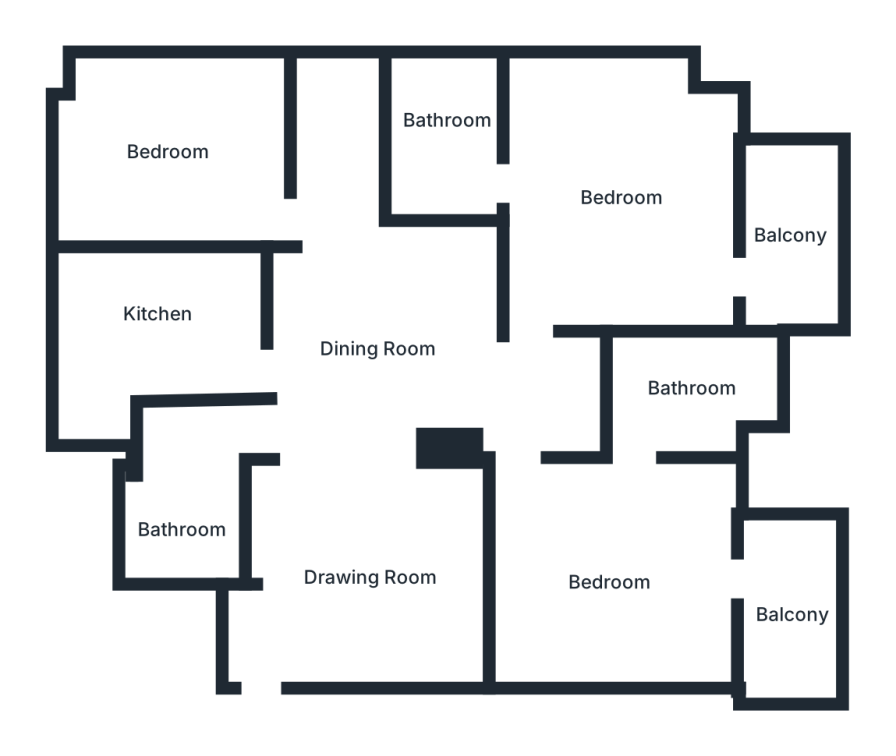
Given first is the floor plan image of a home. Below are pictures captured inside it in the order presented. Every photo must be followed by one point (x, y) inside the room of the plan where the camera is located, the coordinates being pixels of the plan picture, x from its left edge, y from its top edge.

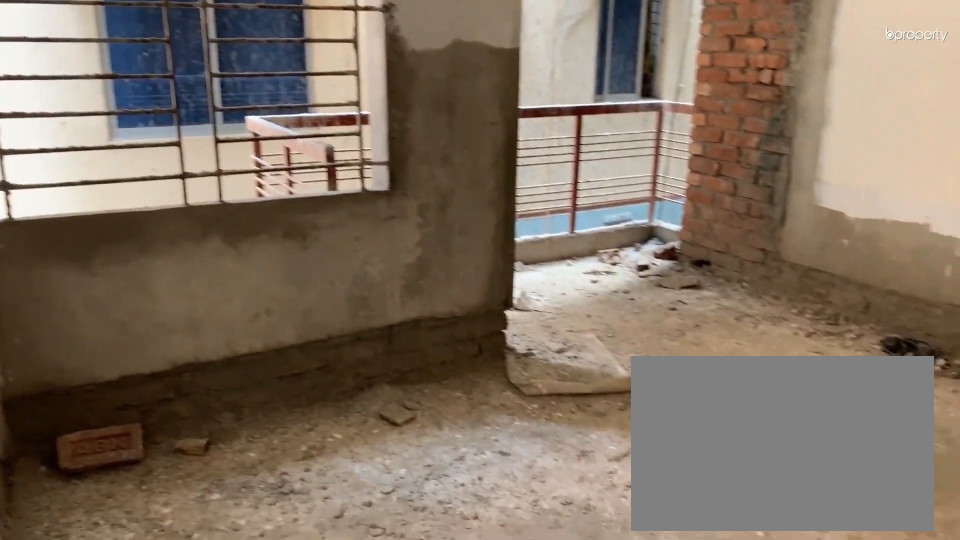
(611, 187)
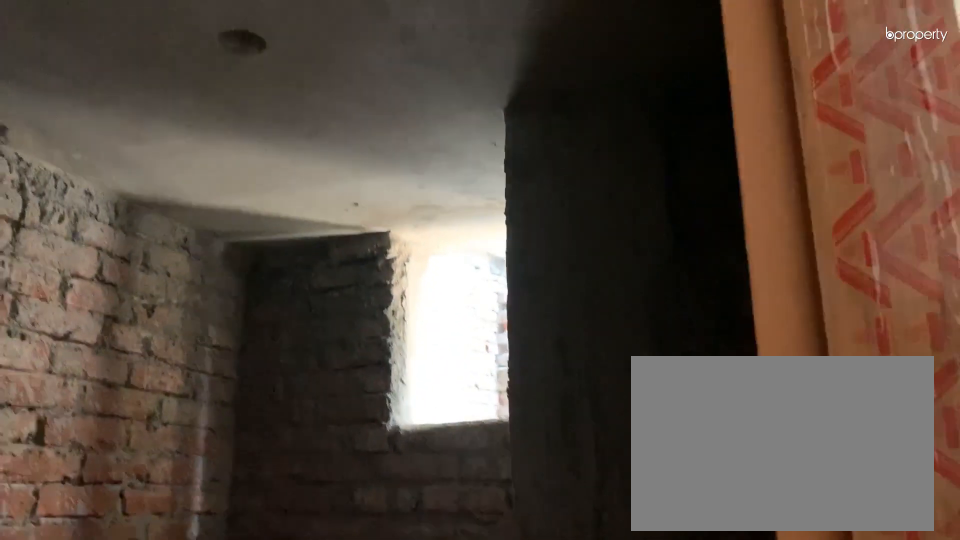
(443, 143)
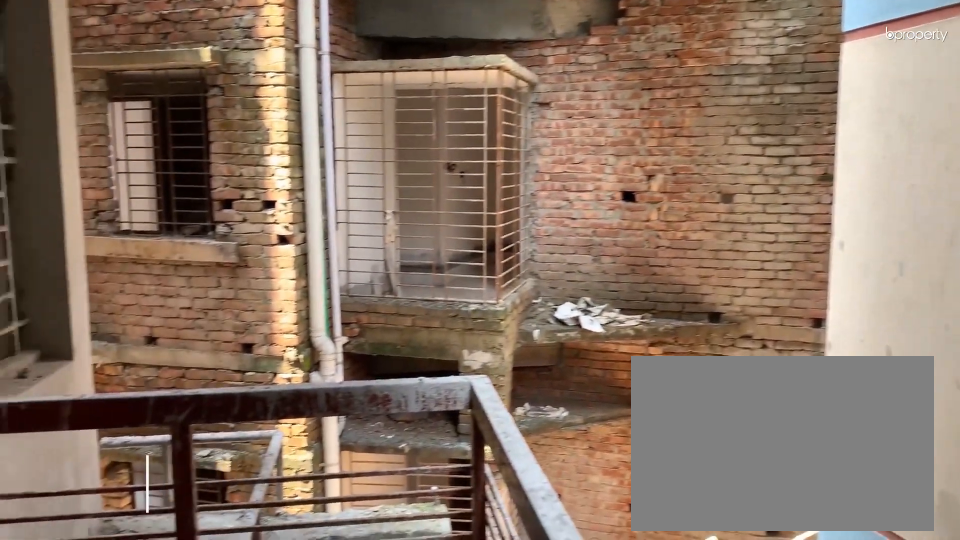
(796, 223)
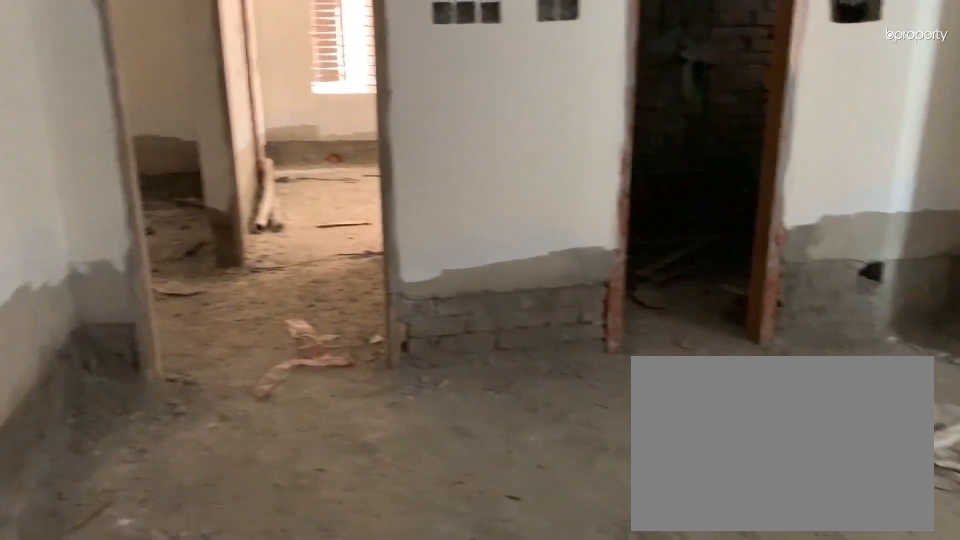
(624, 573)
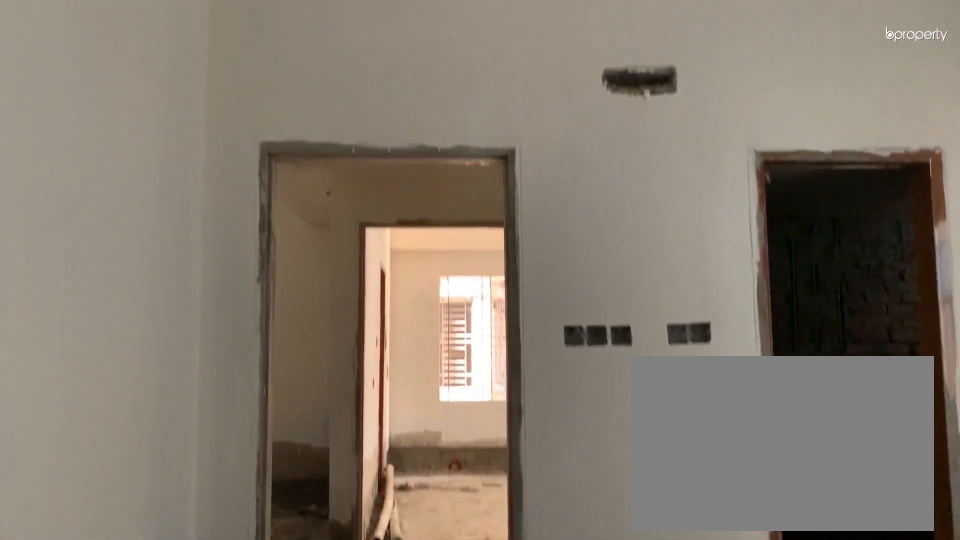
(624, 573)
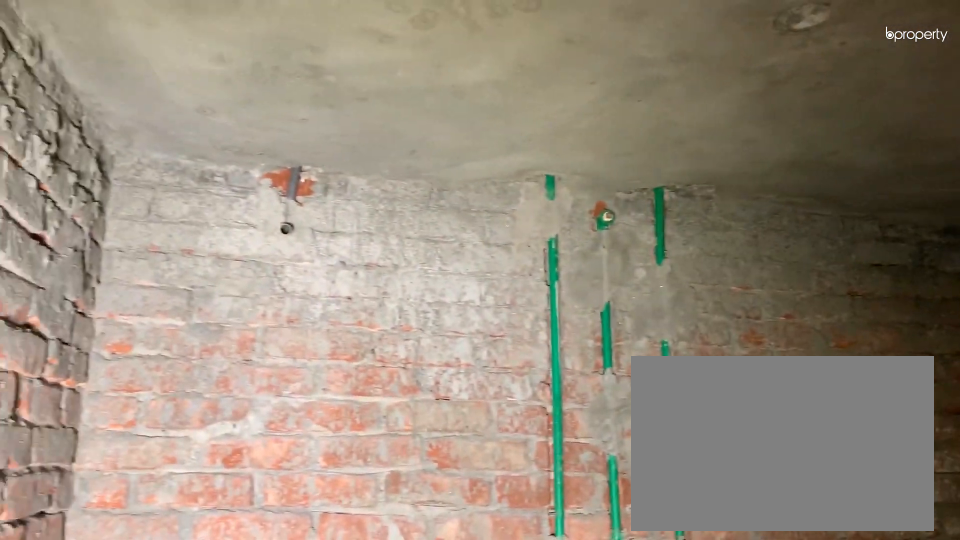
(678, 395)
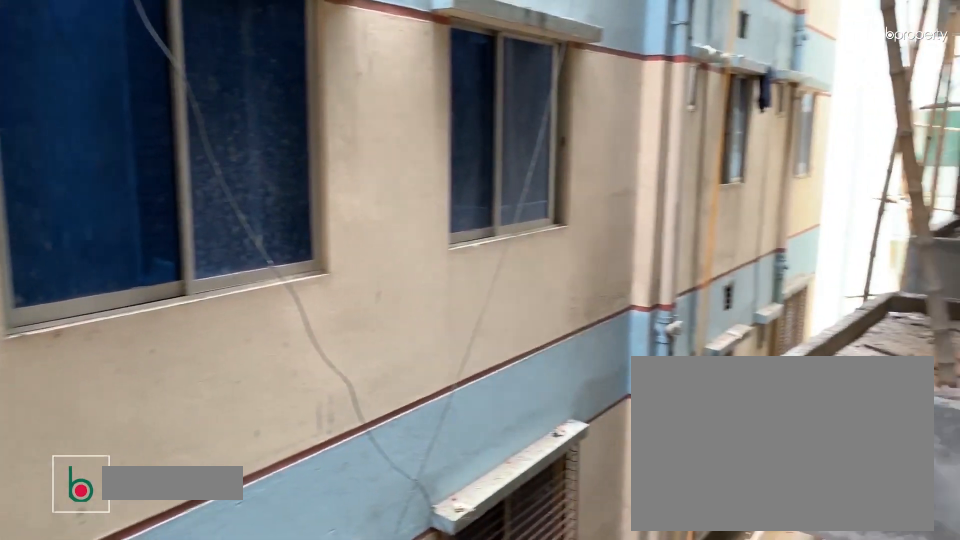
(794, 624)
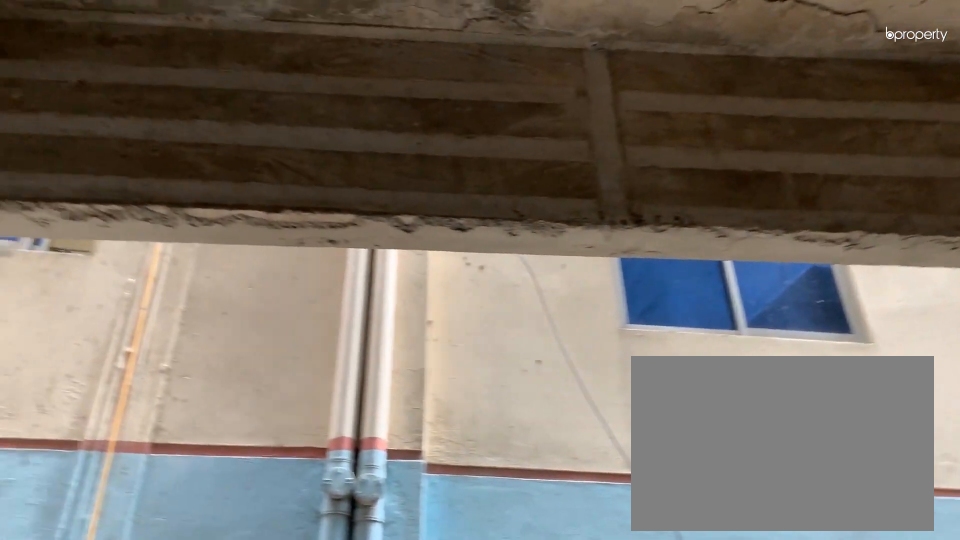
(793, 624)
